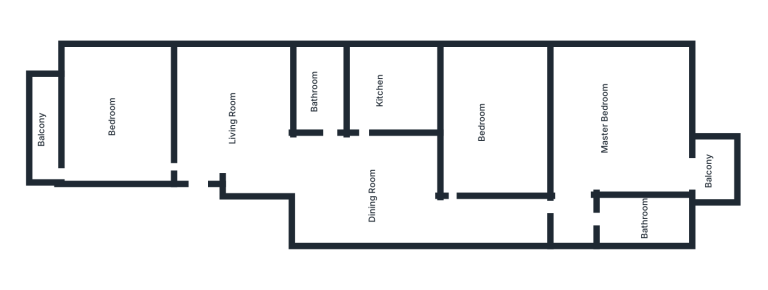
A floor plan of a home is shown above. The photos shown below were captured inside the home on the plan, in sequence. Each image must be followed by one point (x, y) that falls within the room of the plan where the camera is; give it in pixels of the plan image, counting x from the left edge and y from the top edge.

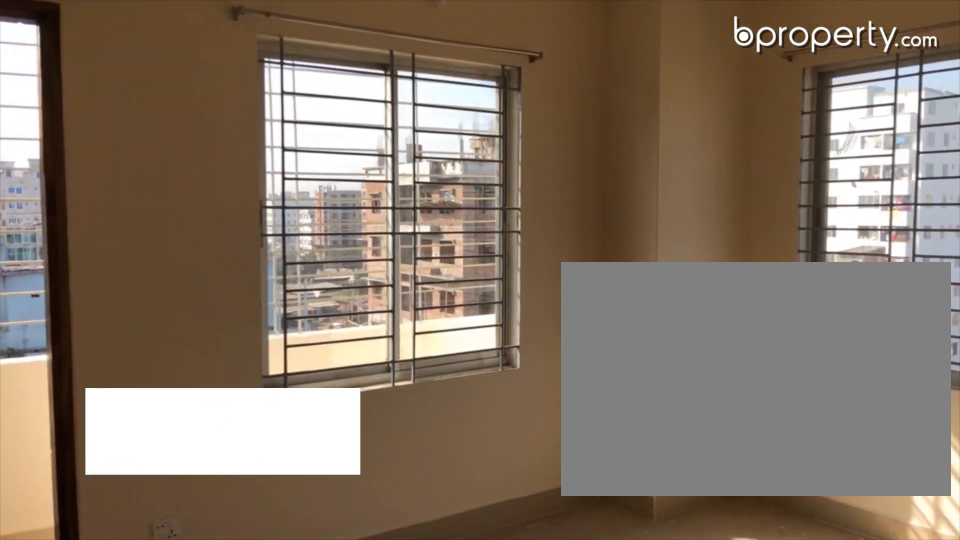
(125, 119)
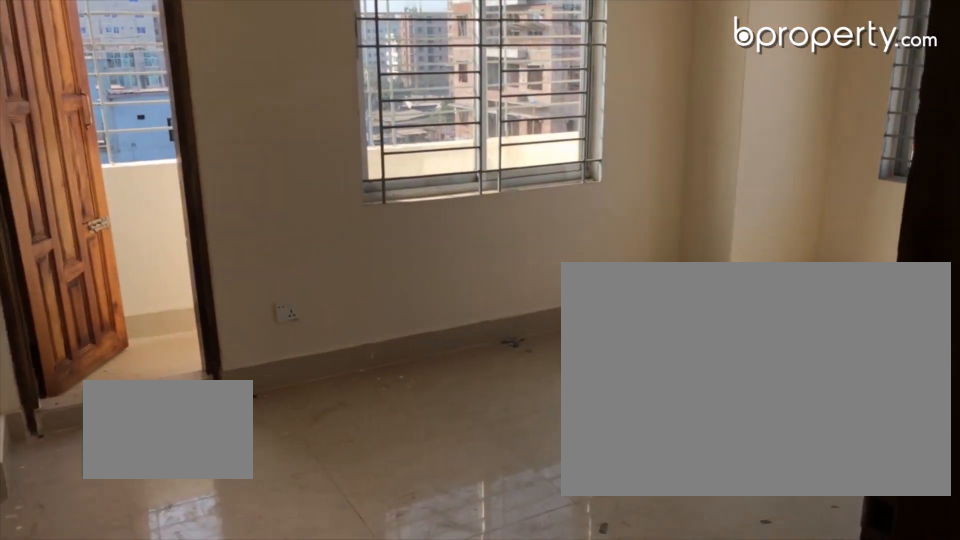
(123, 113)
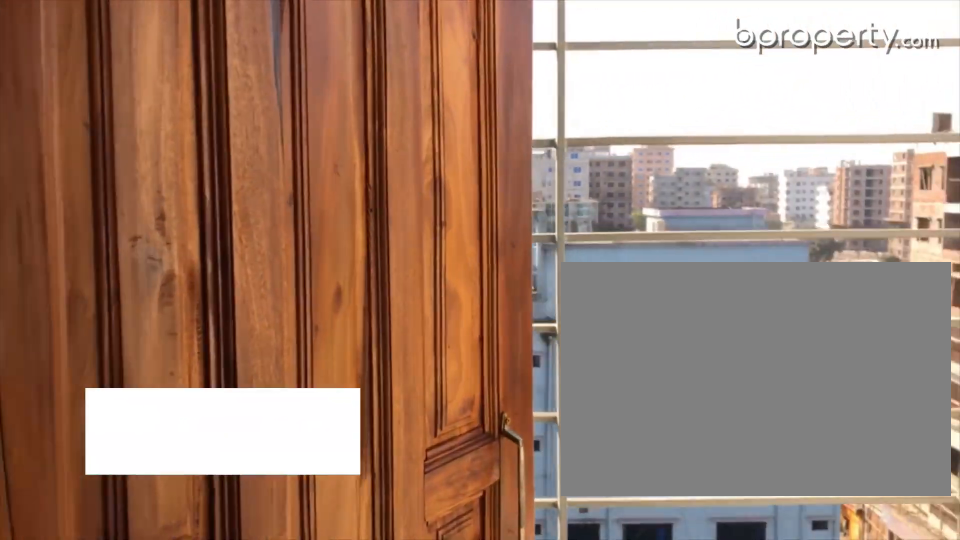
(55, 165)
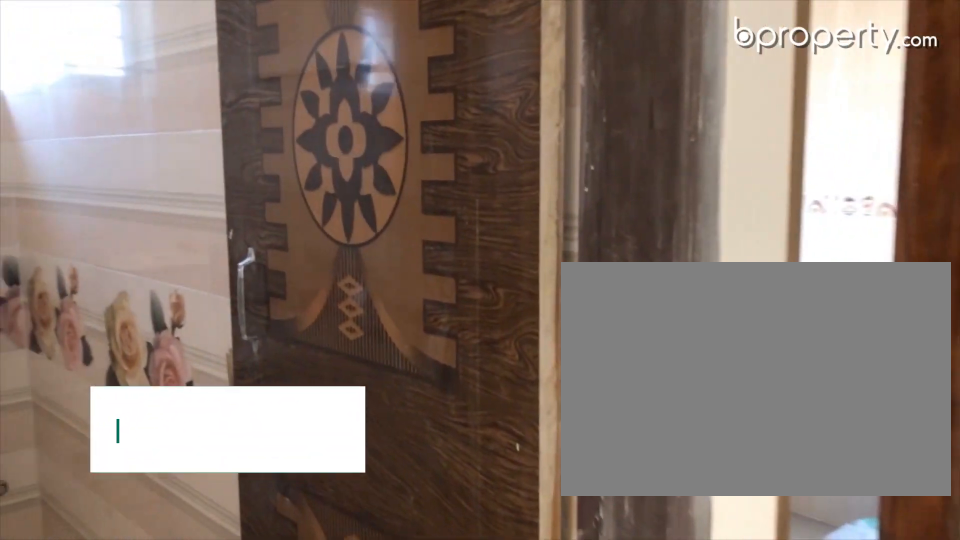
(318, 81)
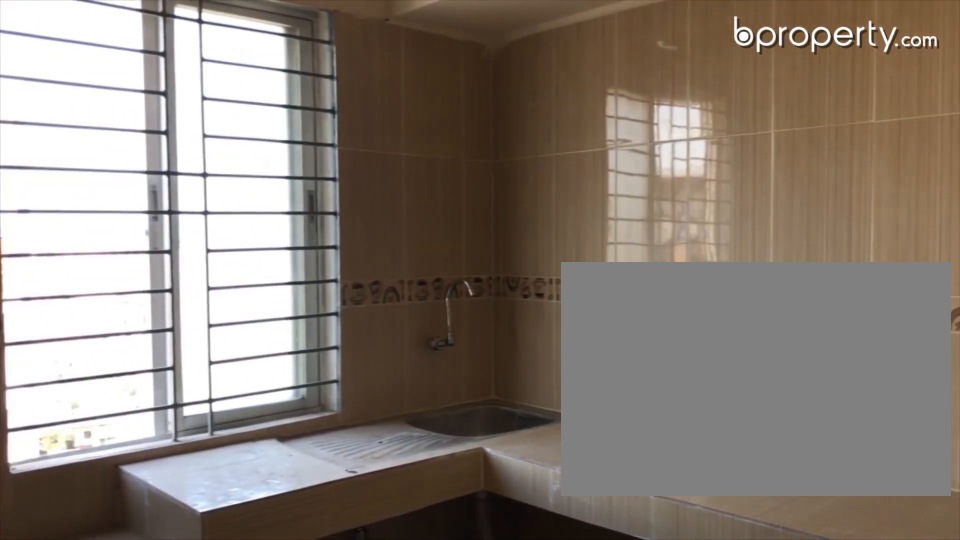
(379, 92)
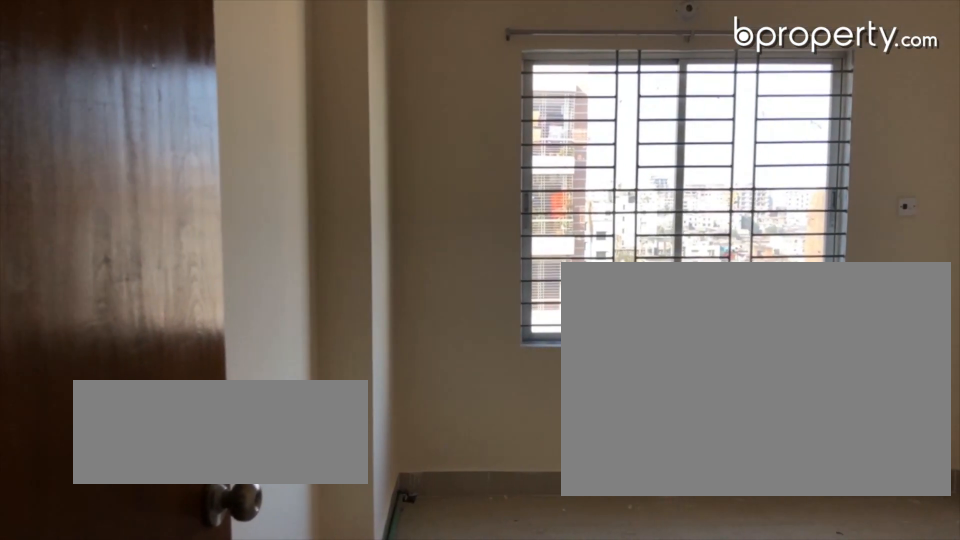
(501, 115)
